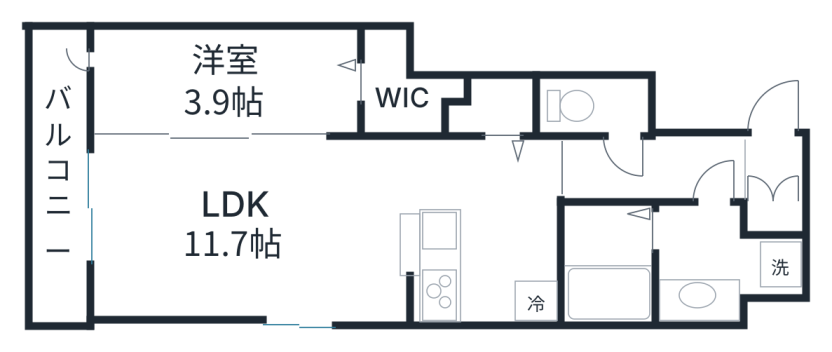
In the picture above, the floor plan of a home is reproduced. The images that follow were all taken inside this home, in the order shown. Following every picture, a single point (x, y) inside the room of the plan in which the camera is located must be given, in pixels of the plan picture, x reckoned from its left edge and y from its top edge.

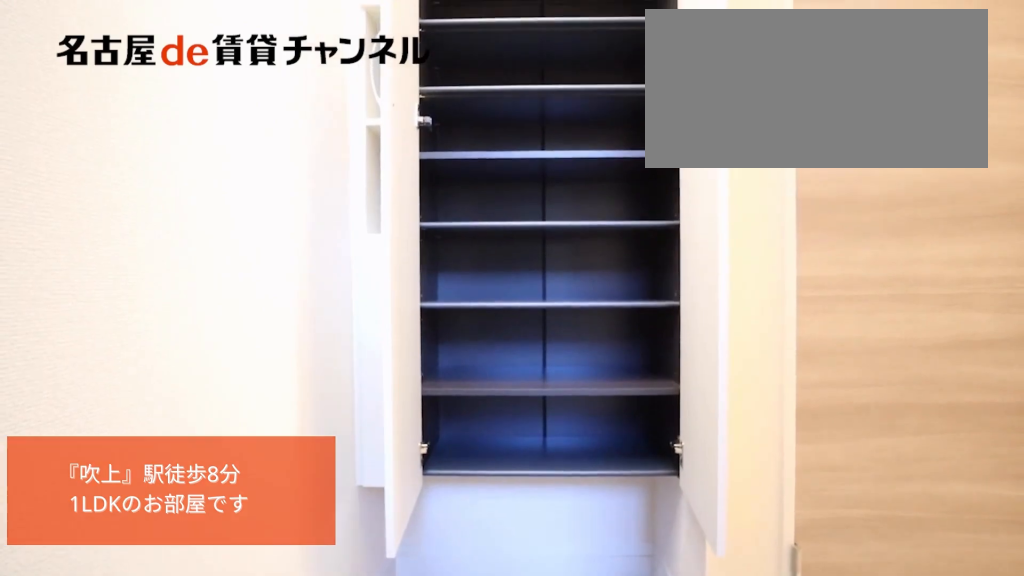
(775, 185)
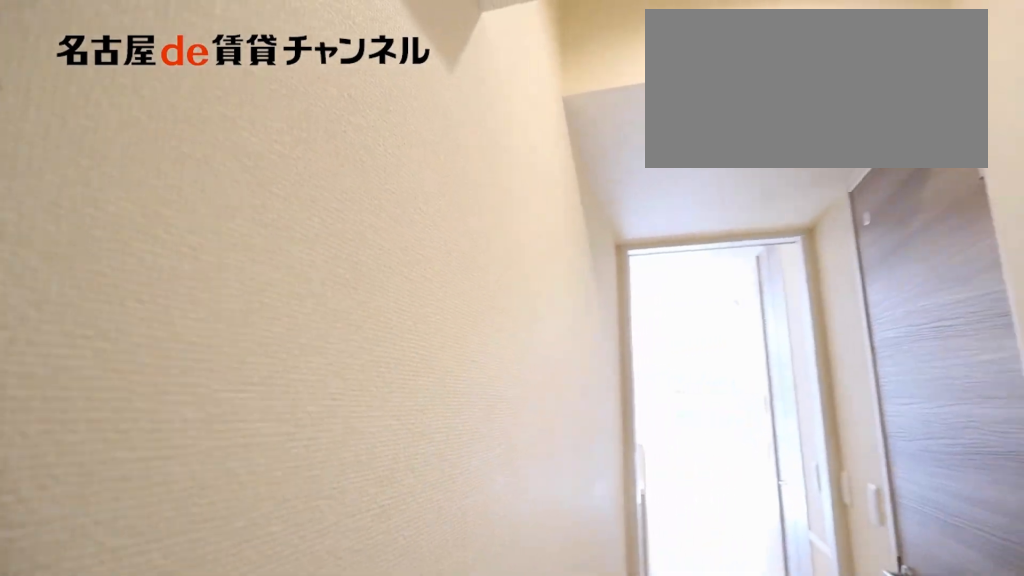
(774, 184)
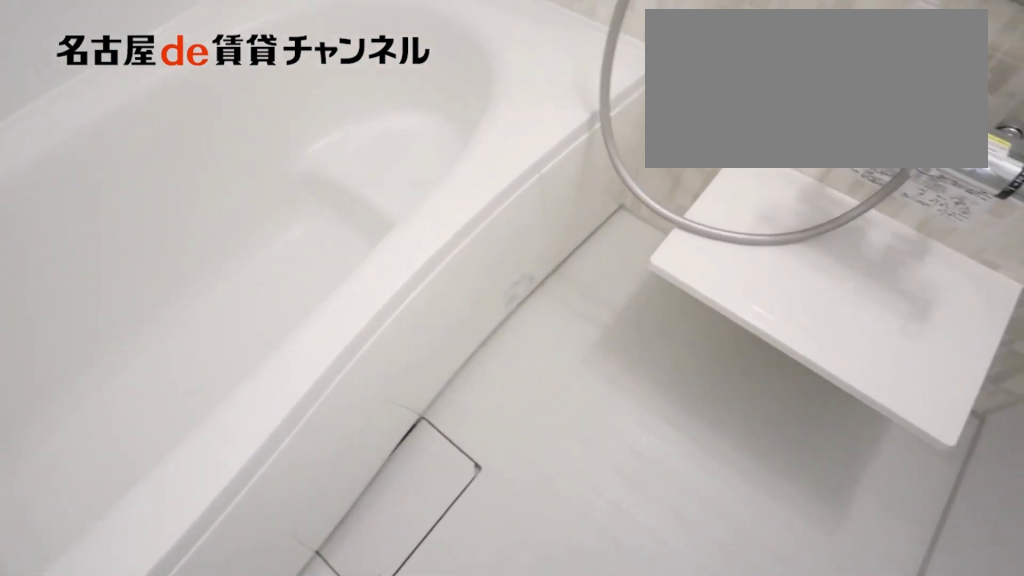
(606, 265)
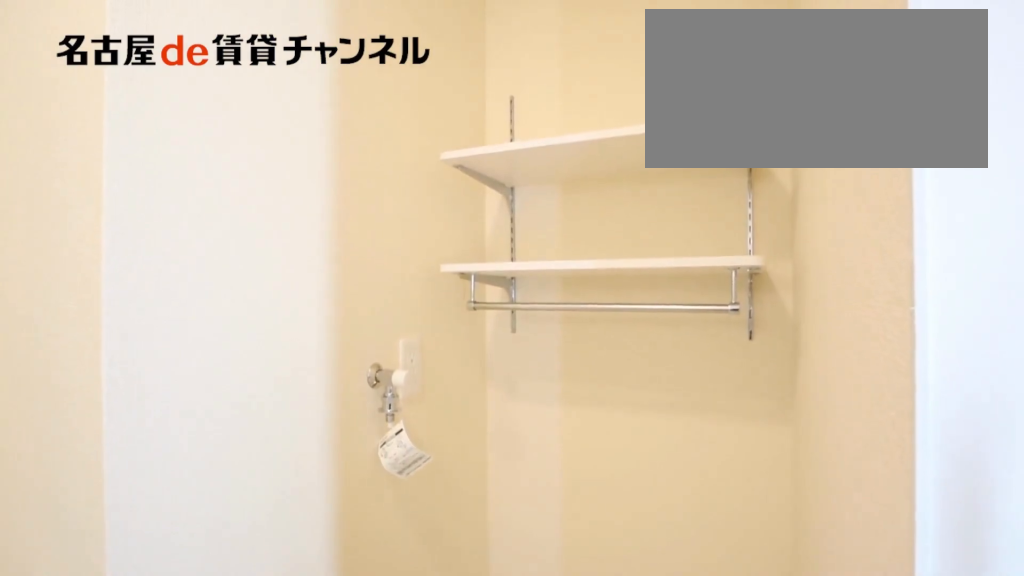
(720, 264)
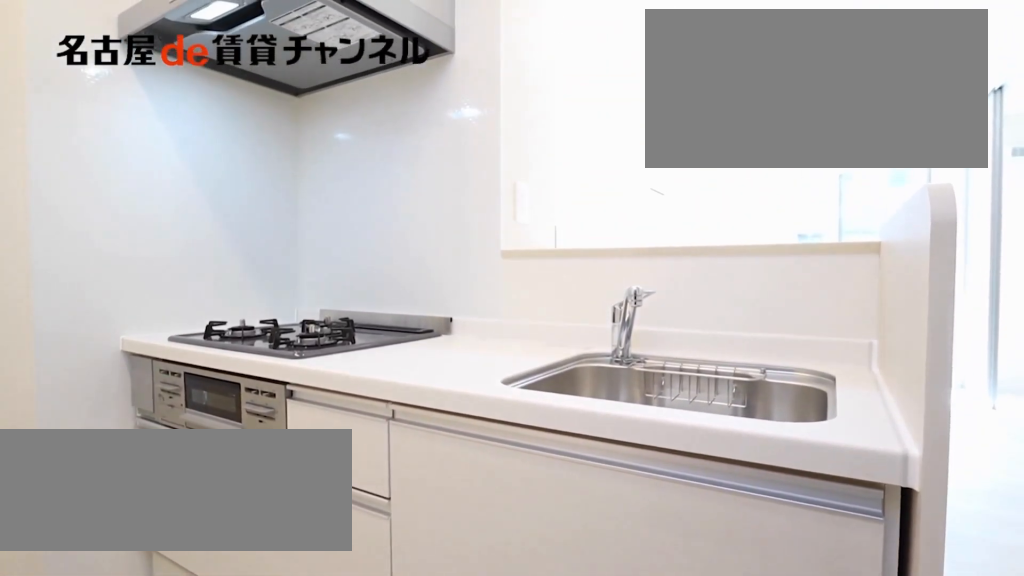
(491, 233)
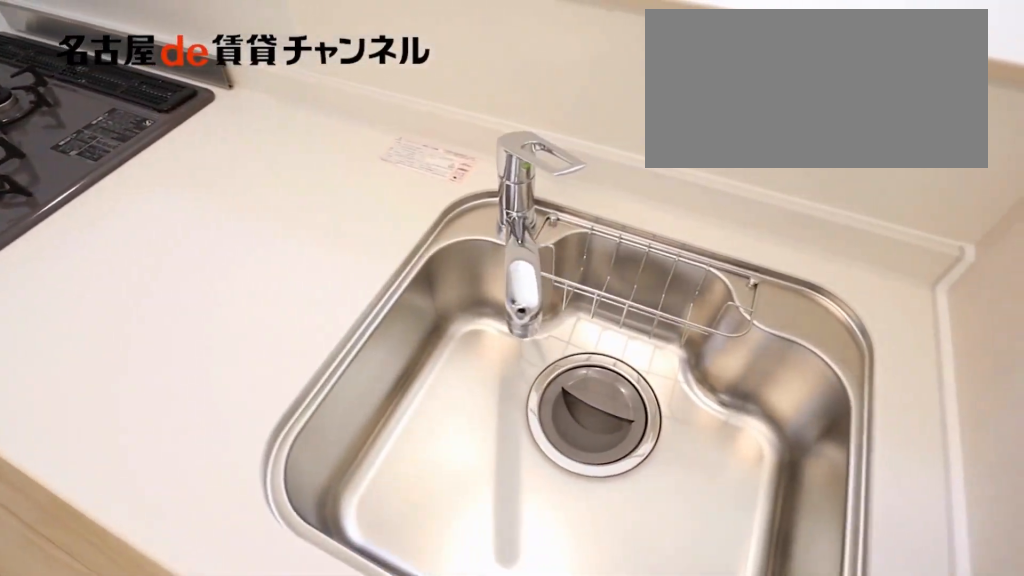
(490, 233)
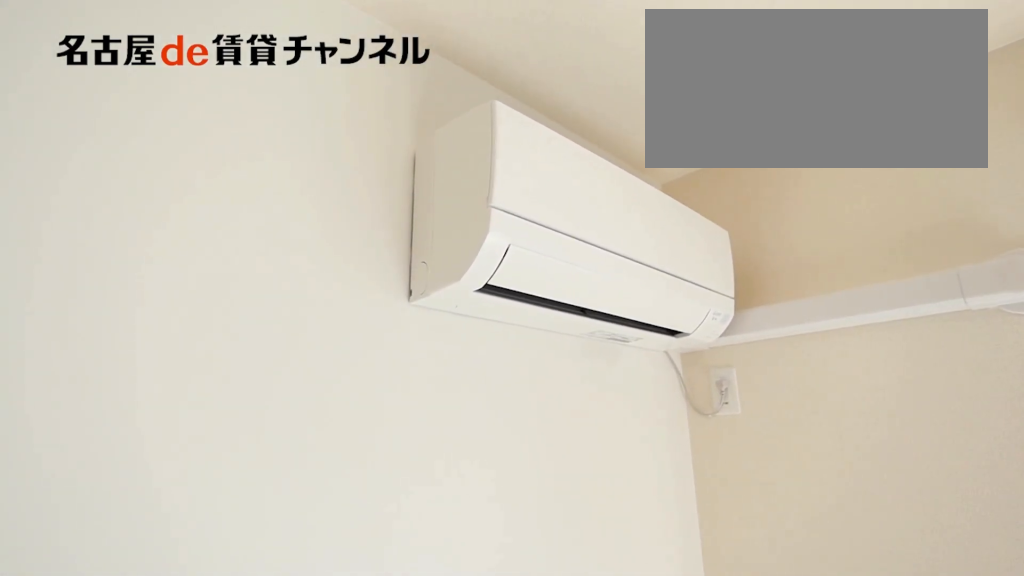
(253, 232)
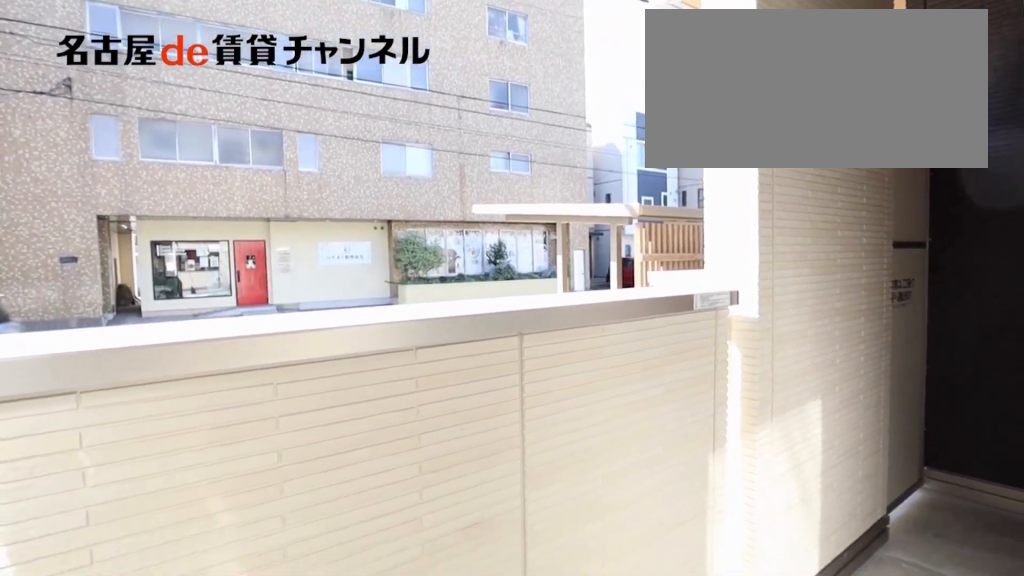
(62, 178)
